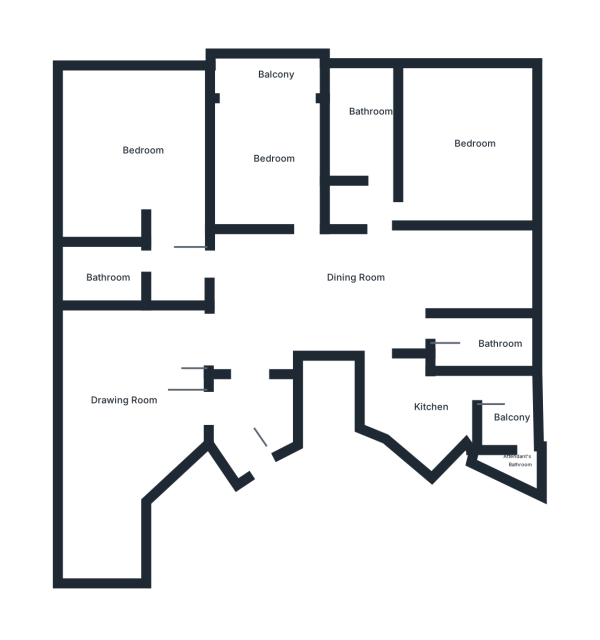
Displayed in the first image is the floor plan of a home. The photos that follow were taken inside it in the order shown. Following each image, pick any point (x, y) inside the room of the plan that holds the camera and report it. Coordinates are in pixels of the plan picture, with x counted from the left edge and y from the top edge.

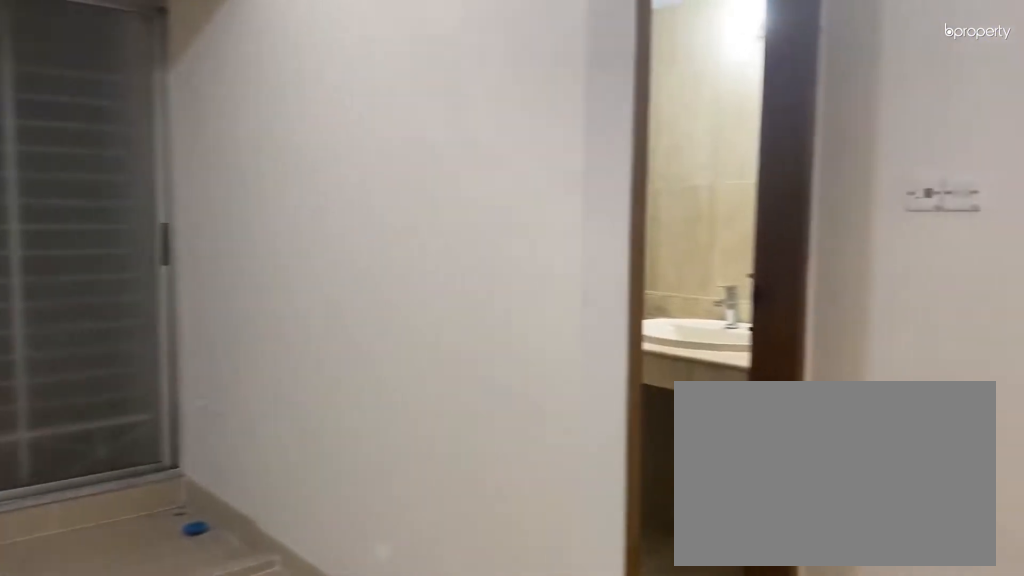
(344, 292)
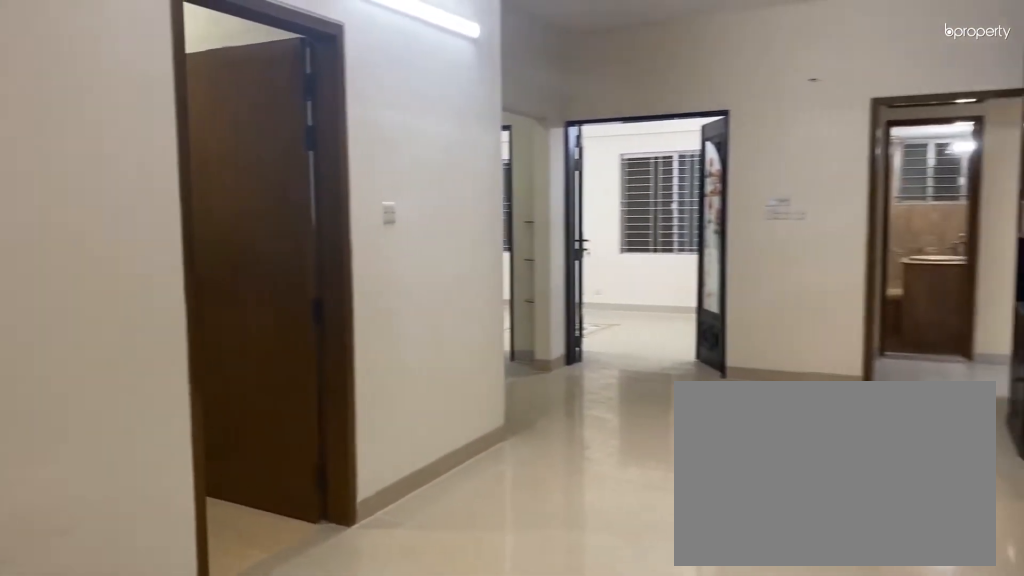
(344, 292)
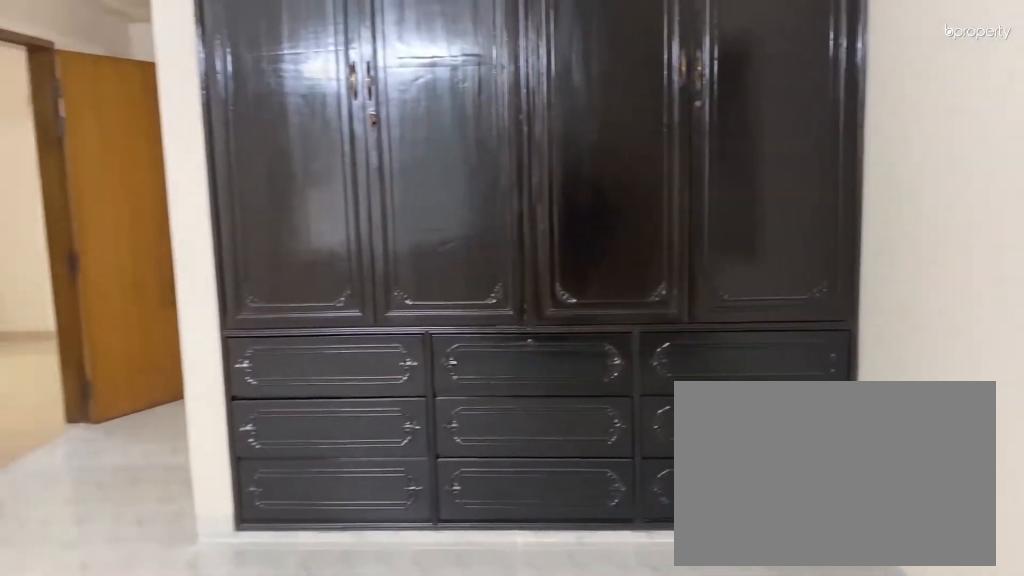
(144, 146)
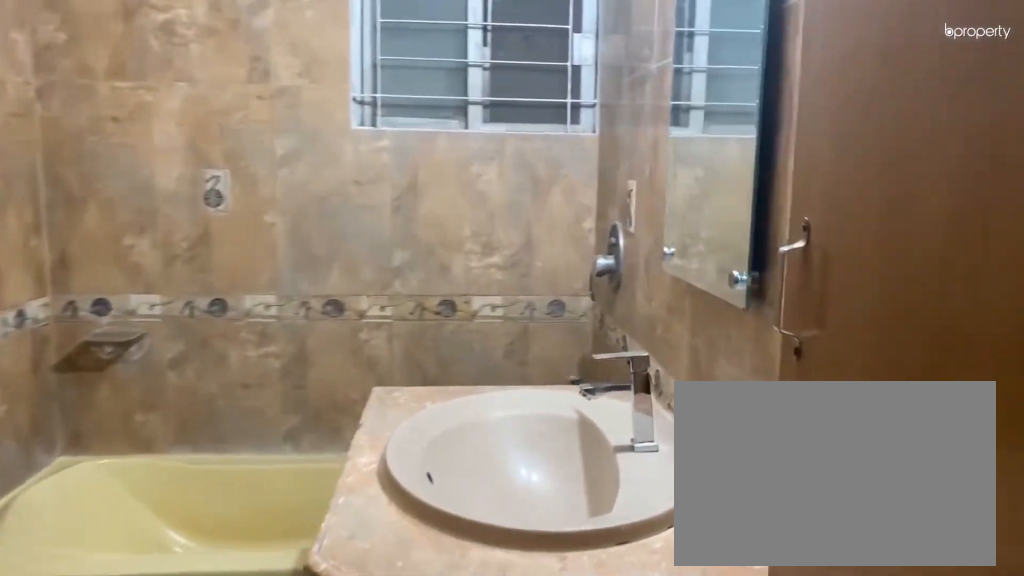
(108, 270)
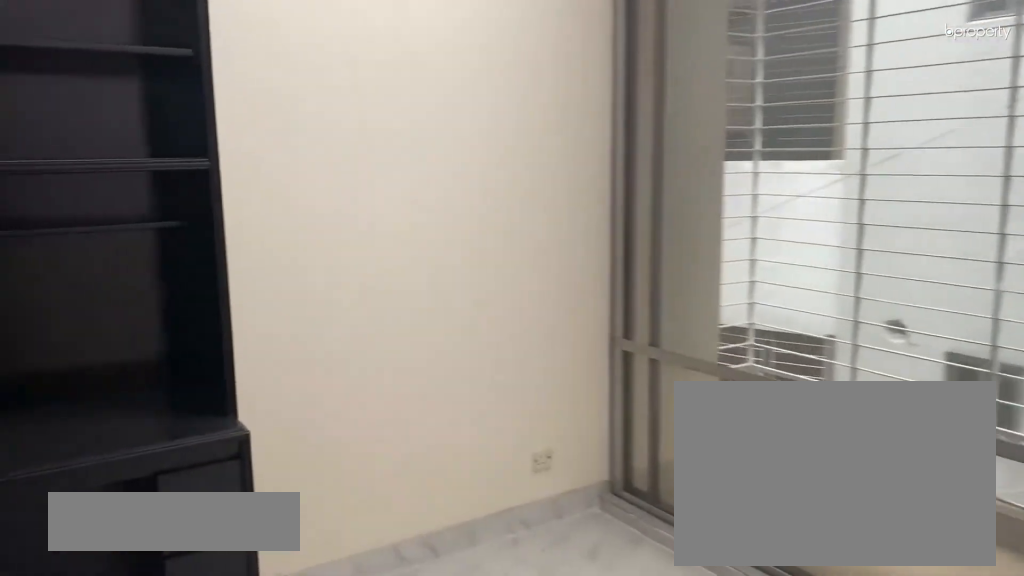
(268, 135)
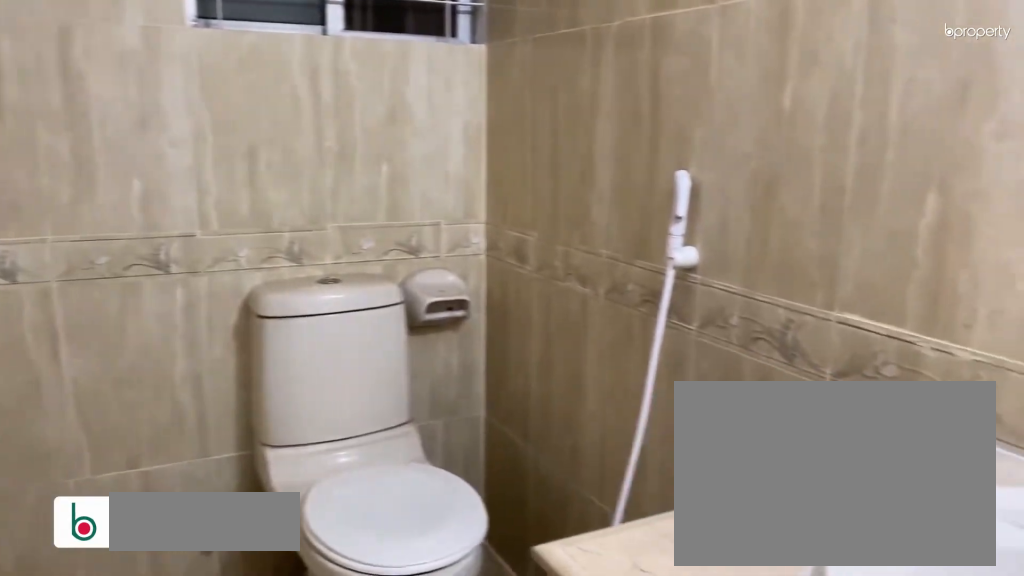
(486, 340)
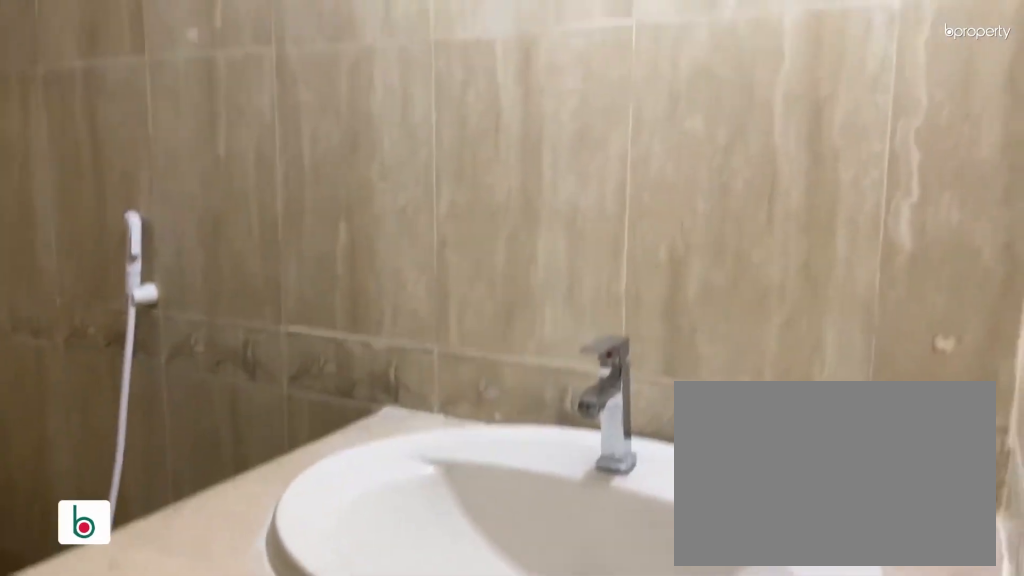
(486, 340)
